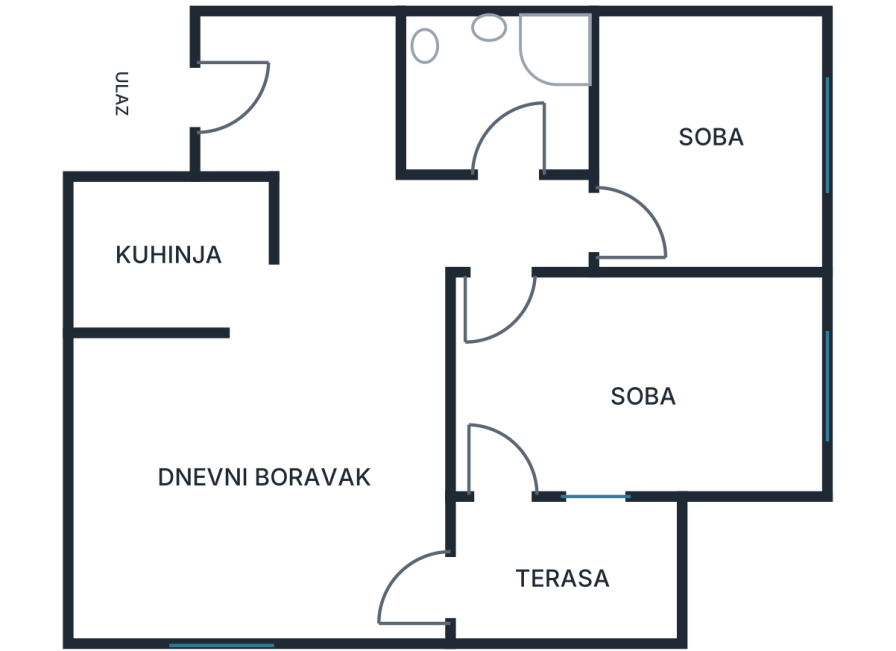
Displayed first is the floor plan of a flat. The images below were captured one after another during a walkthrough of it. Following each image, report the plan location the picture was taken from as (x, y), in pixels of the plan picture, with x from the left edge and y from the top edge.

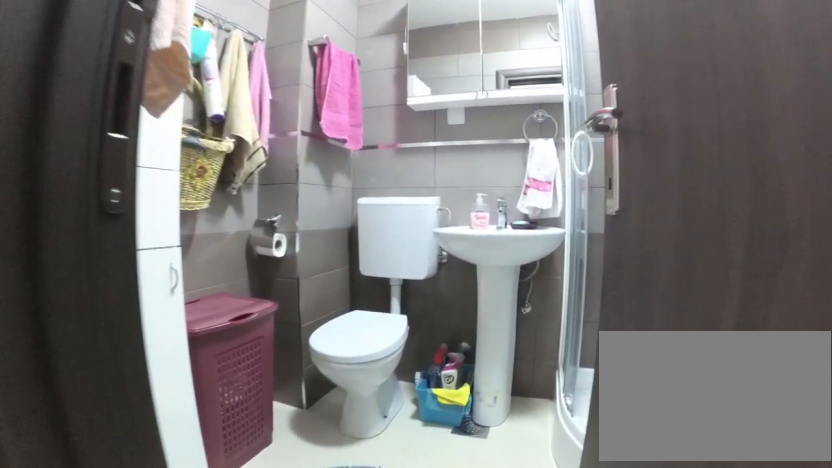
(529, 231)
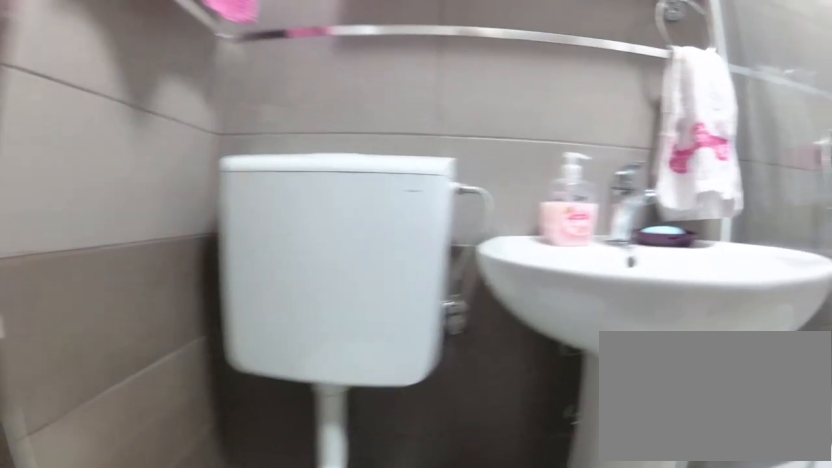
(454, 116)
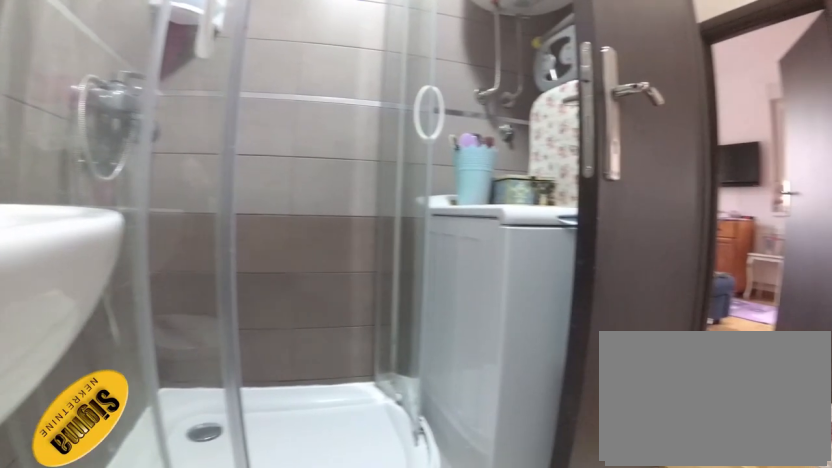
(442, 80)
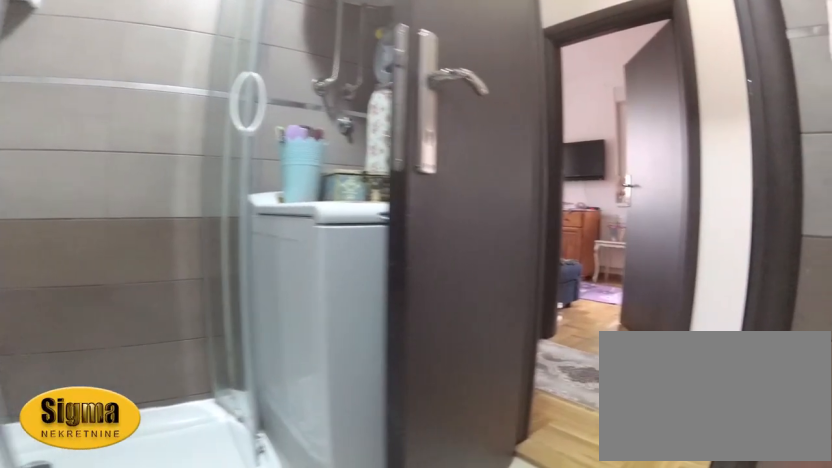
(467, 68)
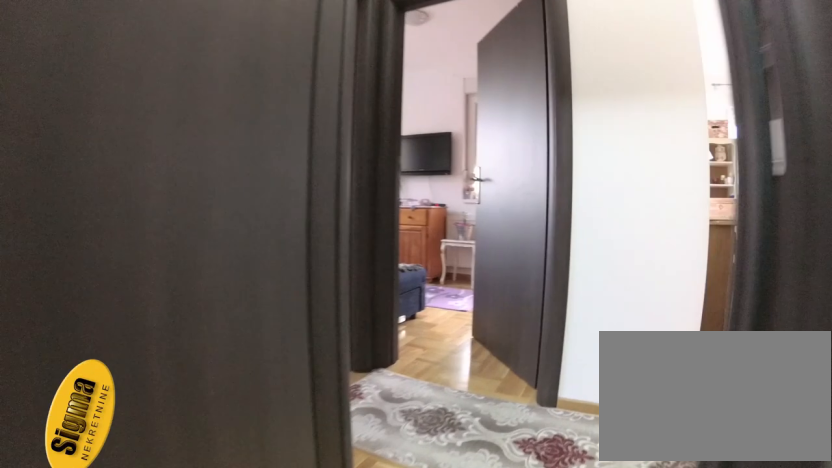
(502, 105)
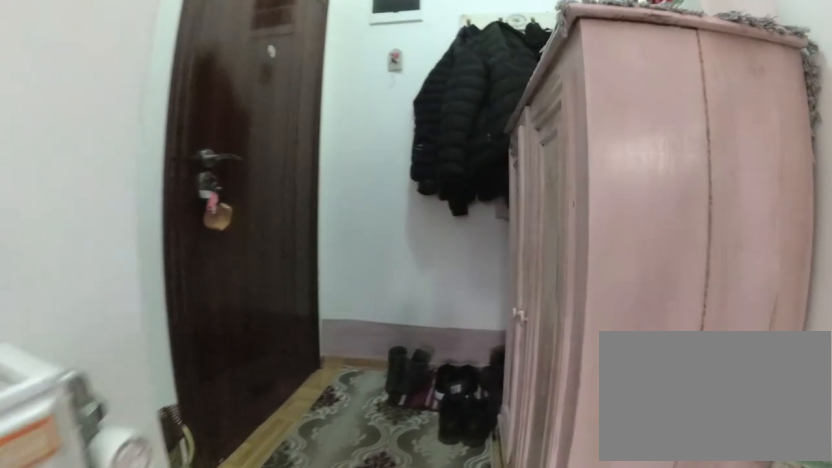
(359, 200)
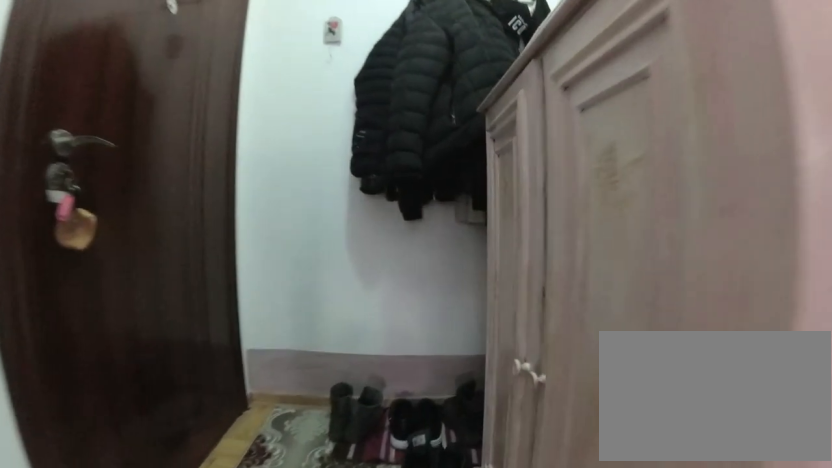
(359, 179)
